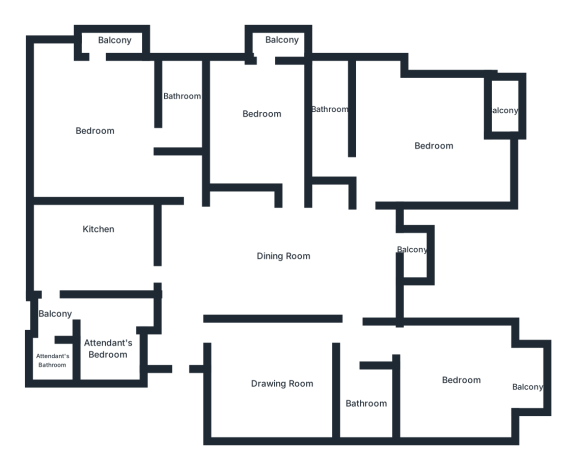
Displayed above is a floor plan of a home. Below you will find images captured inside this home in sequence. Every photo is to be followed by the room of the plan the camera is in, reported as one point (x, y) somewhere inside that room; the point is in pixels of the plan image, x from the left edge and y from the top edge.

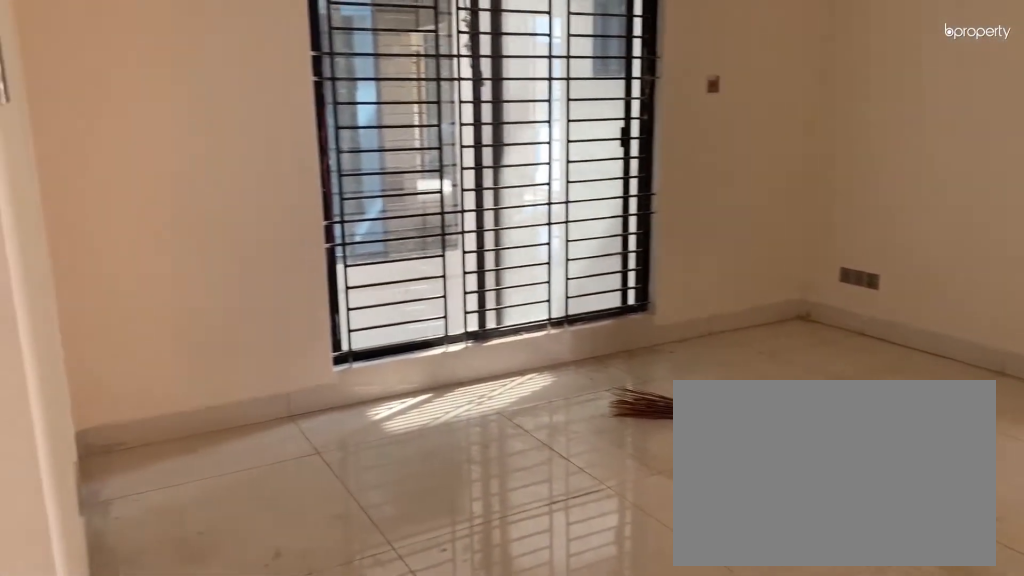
(284, 383)
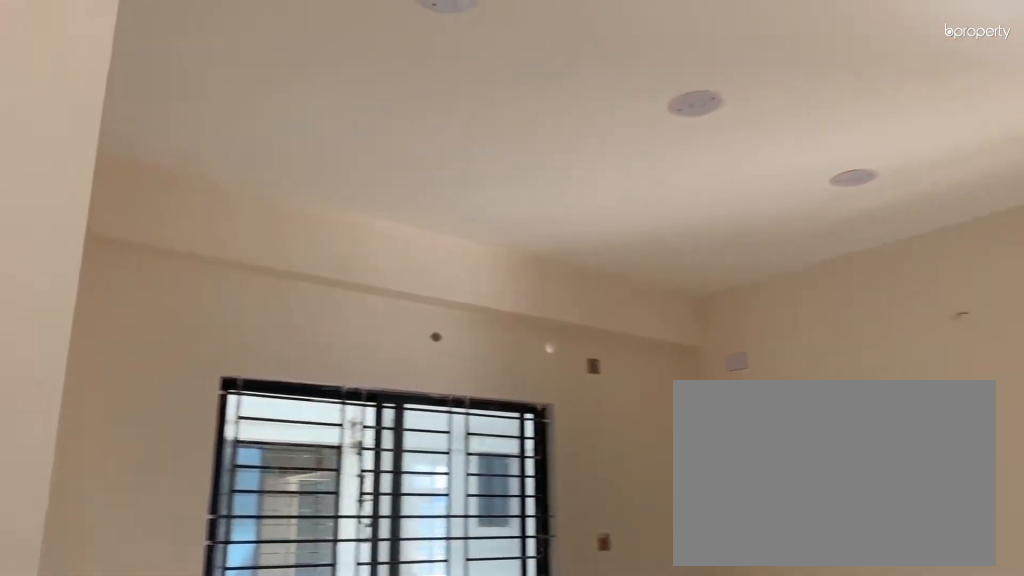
(284, 383)
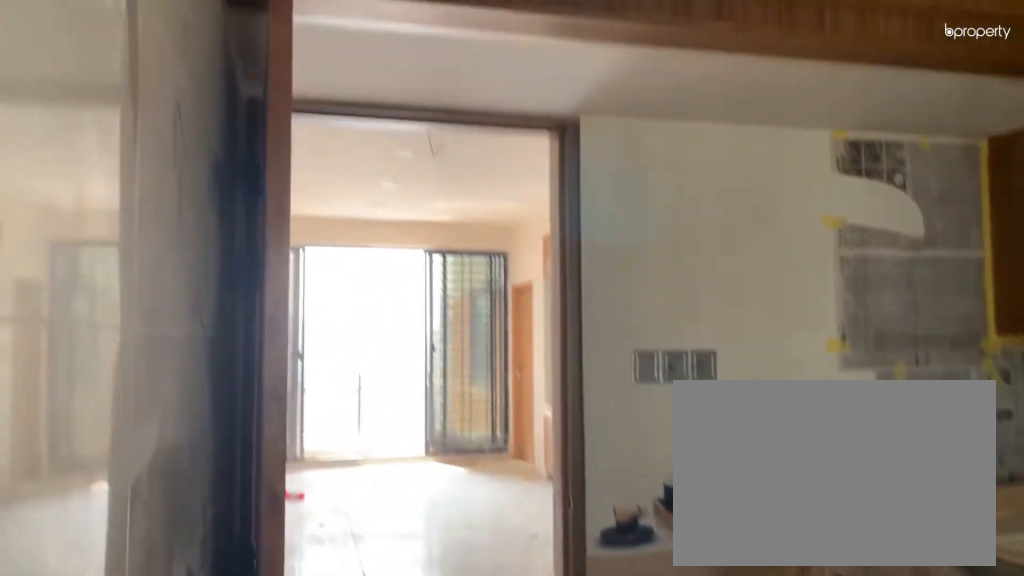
(95, 242)
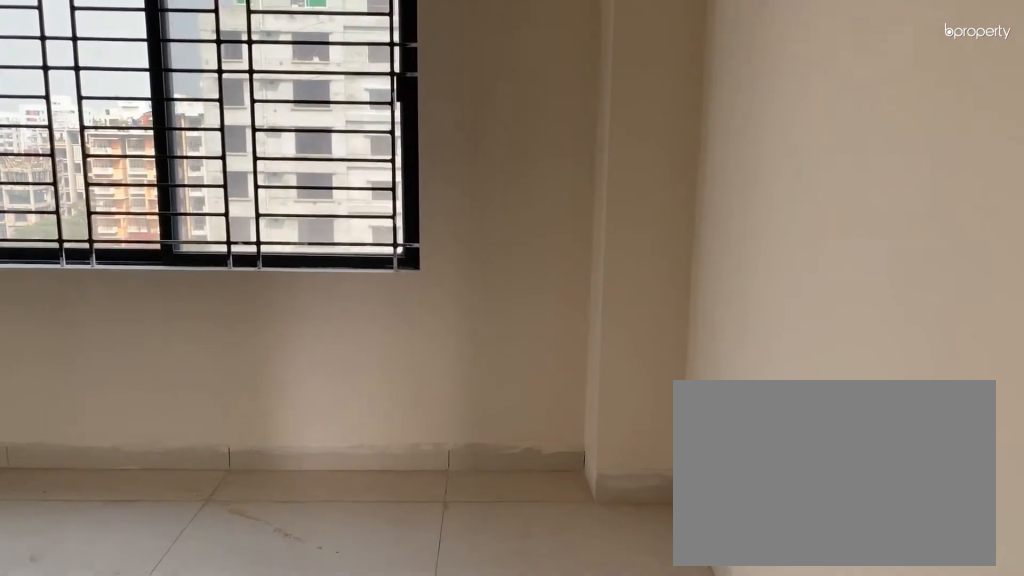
(100, 132)
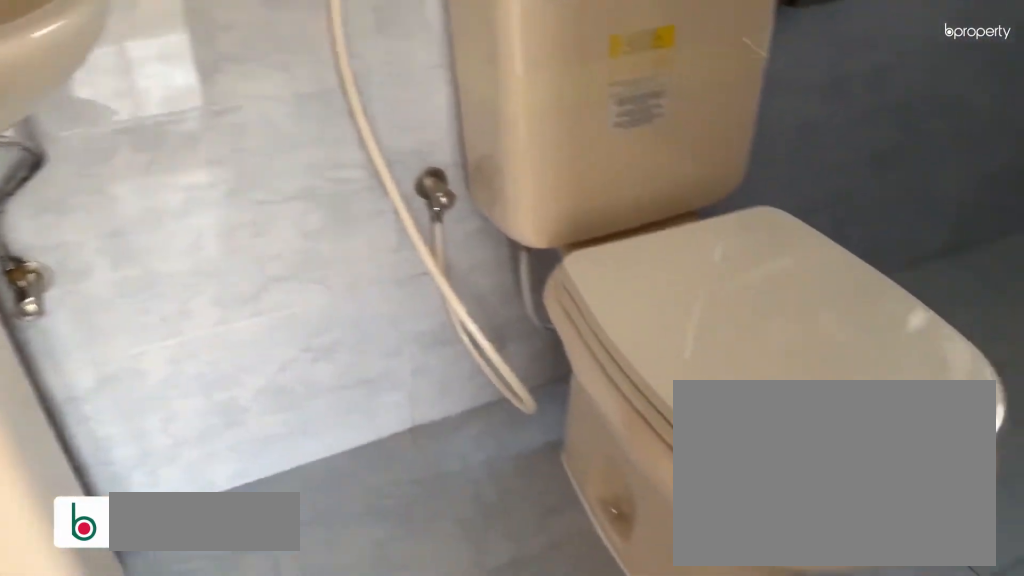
(175, 114)
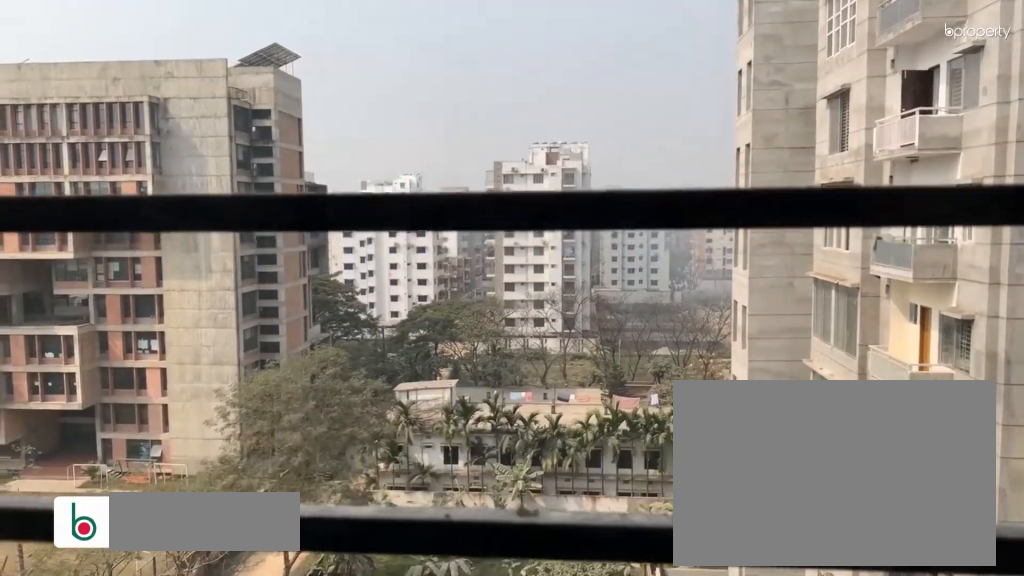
(105, 49)
